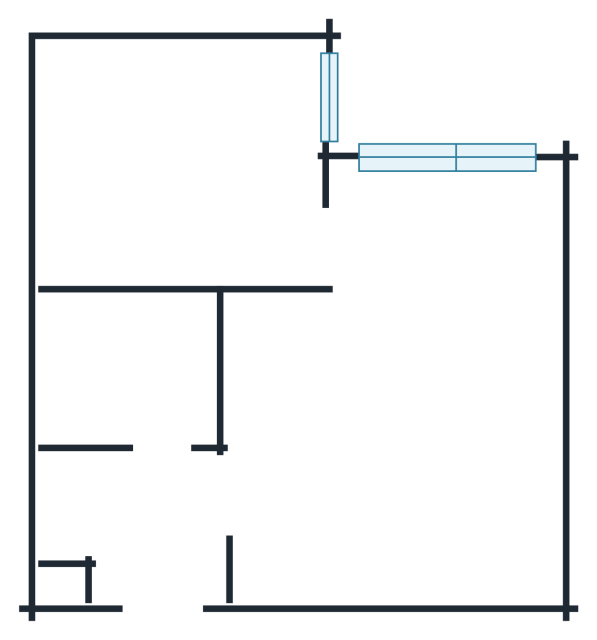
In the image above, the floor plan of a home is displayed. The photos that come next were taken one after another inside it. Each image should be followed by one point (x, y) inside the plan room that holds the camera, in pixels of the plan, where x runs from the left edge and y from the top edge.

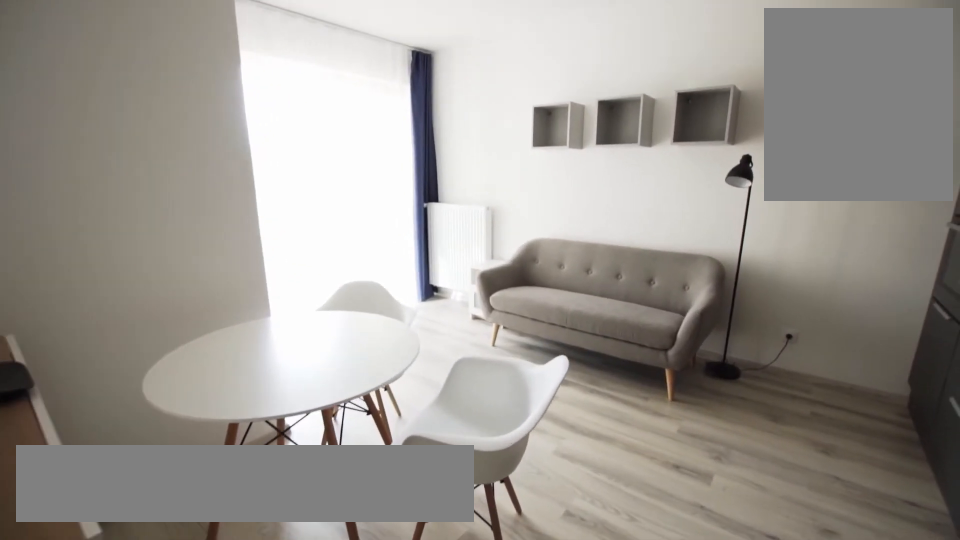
(383, 412)
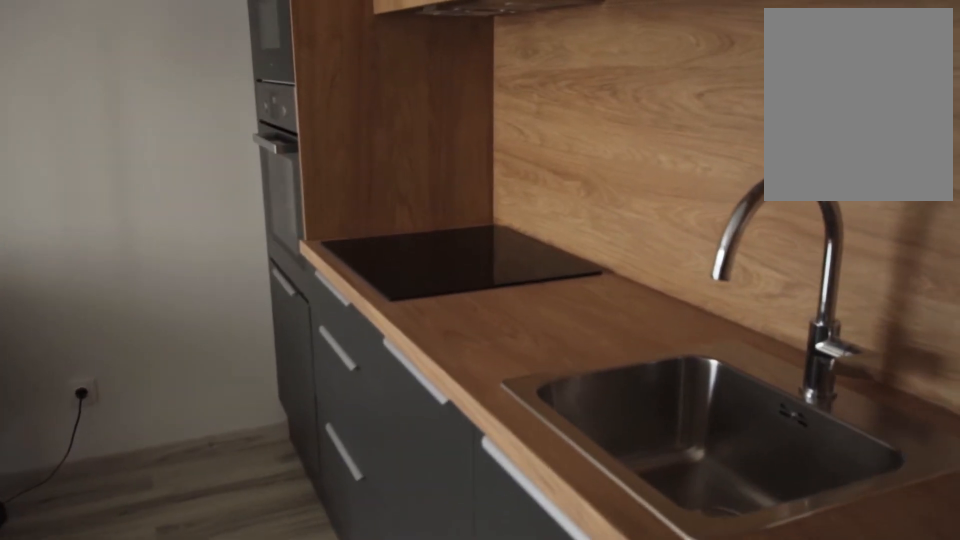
(384, 412)
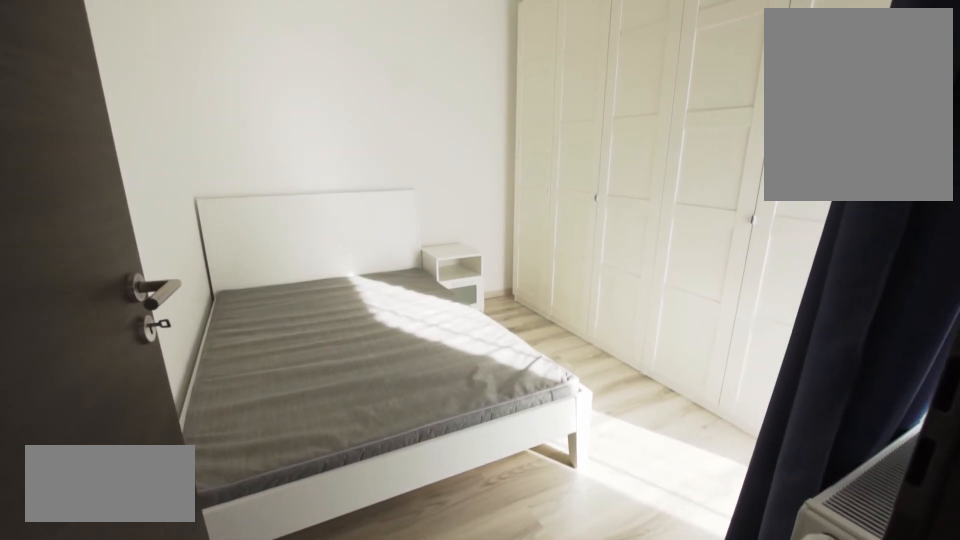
(173, 153)
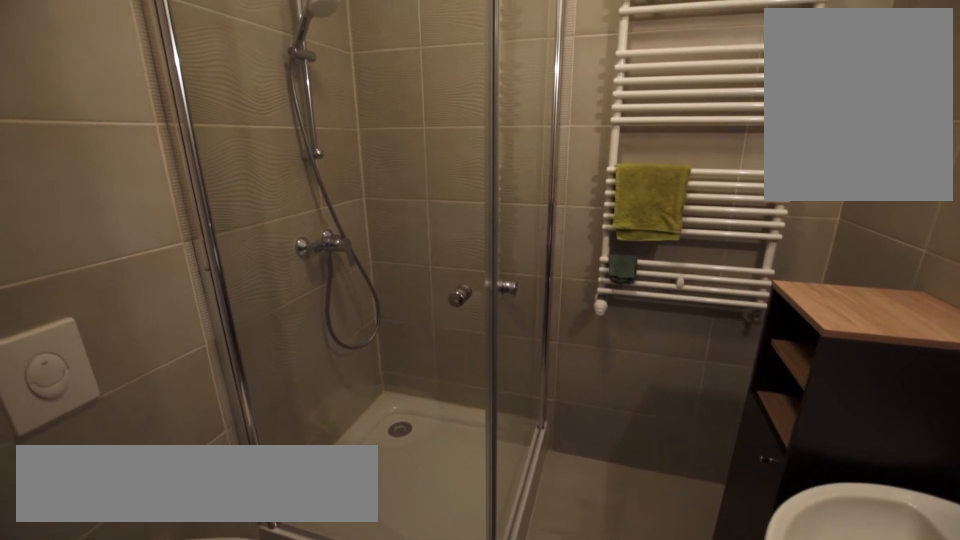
(113, 372)
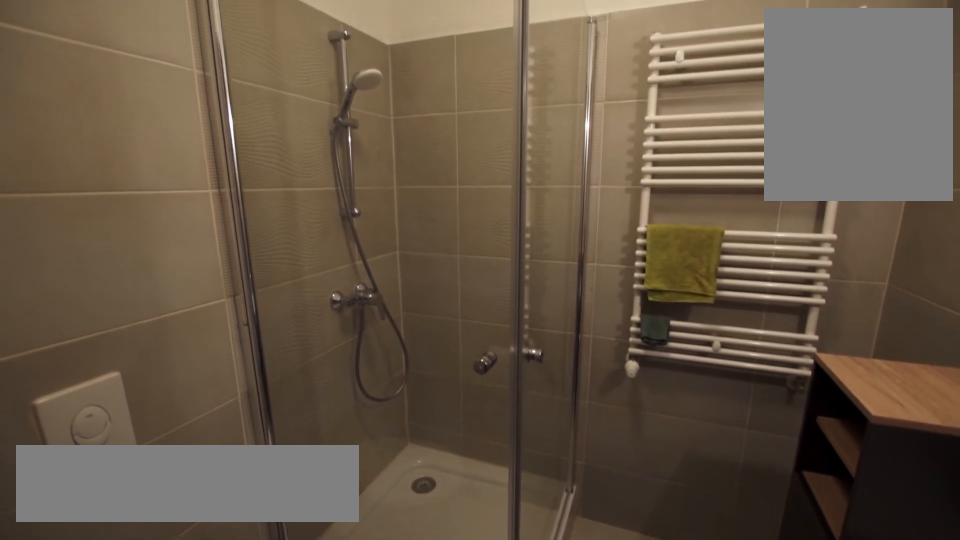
(113, 373)
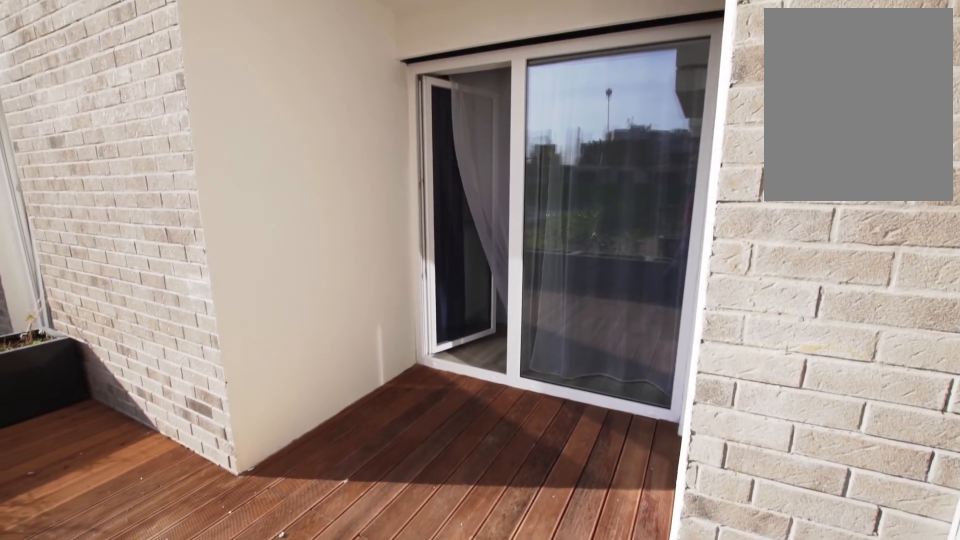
(453, 79)
